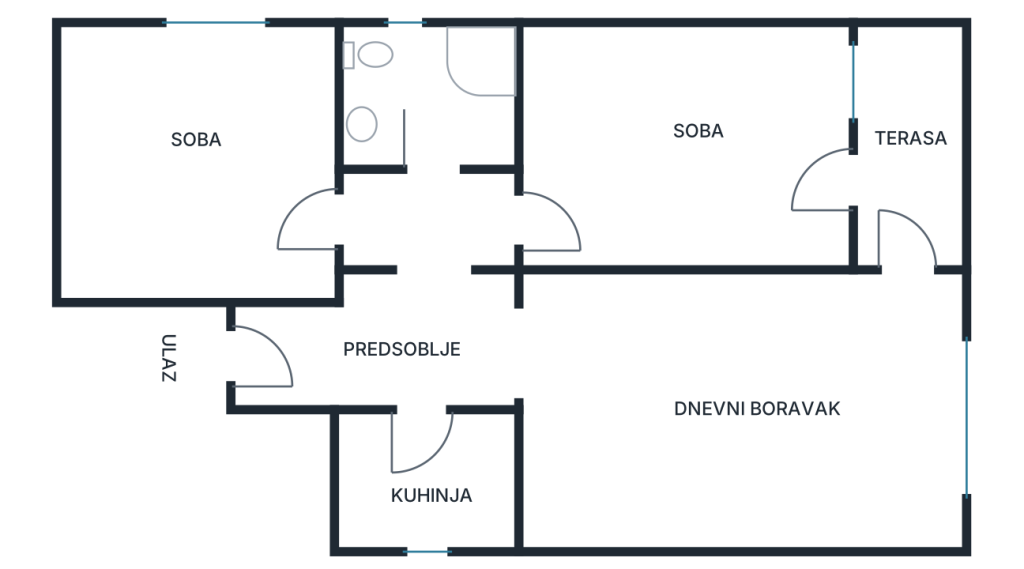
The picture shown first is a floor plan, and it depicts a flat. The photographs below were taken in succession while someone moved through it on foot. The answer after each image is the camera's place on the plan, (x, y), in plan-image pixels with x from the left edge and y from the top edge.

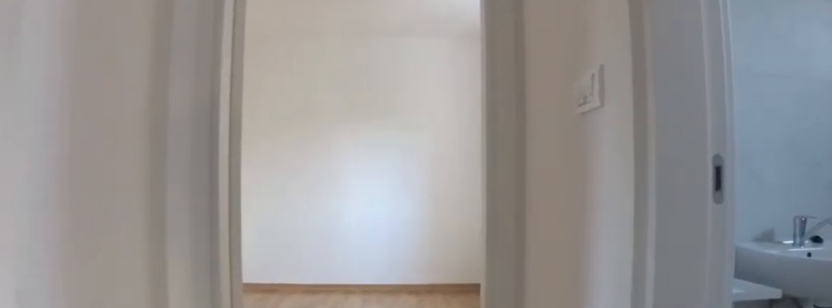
(532, 211)
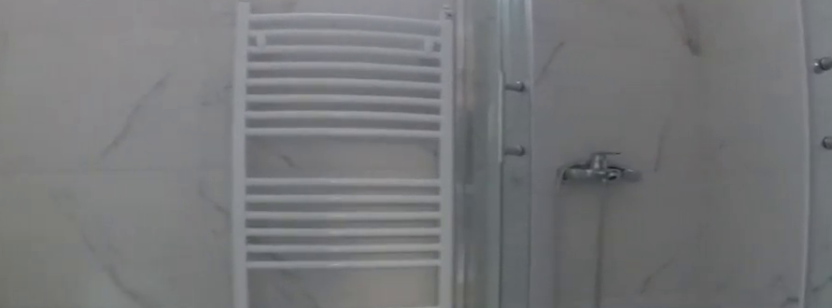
(420, 165)
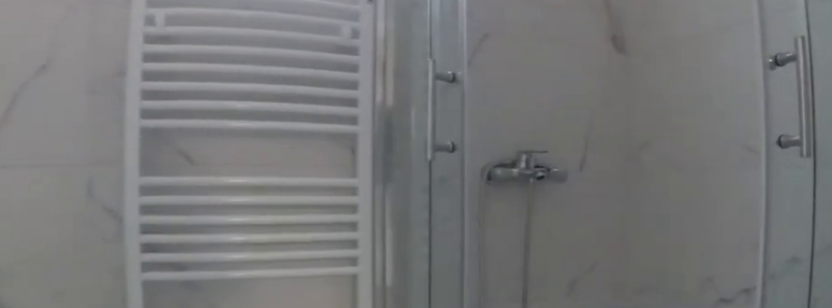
(420, 158)
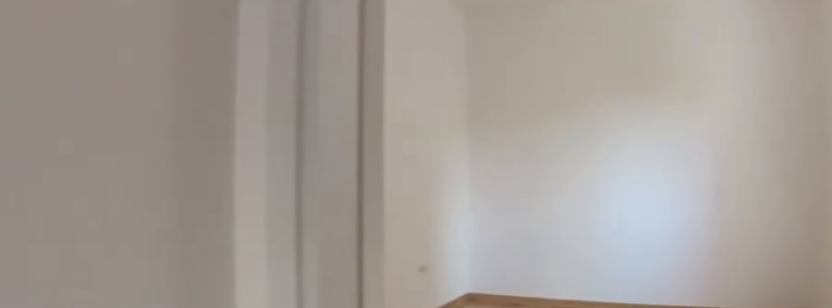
(430, 186)
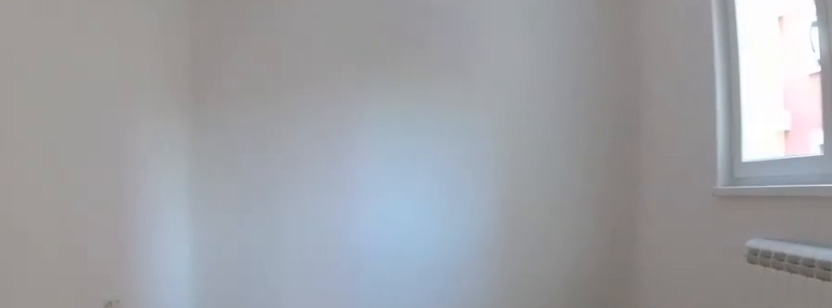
(380, 212)
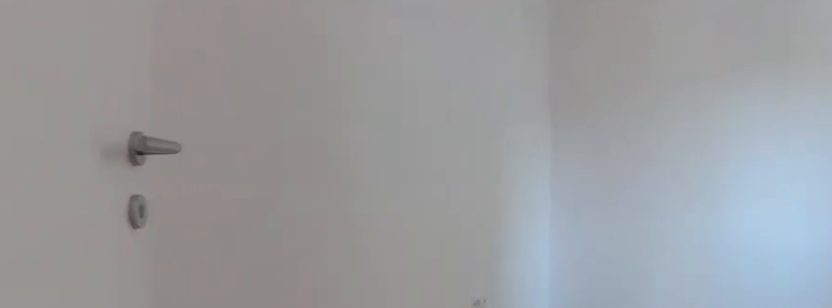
(380, 212)
